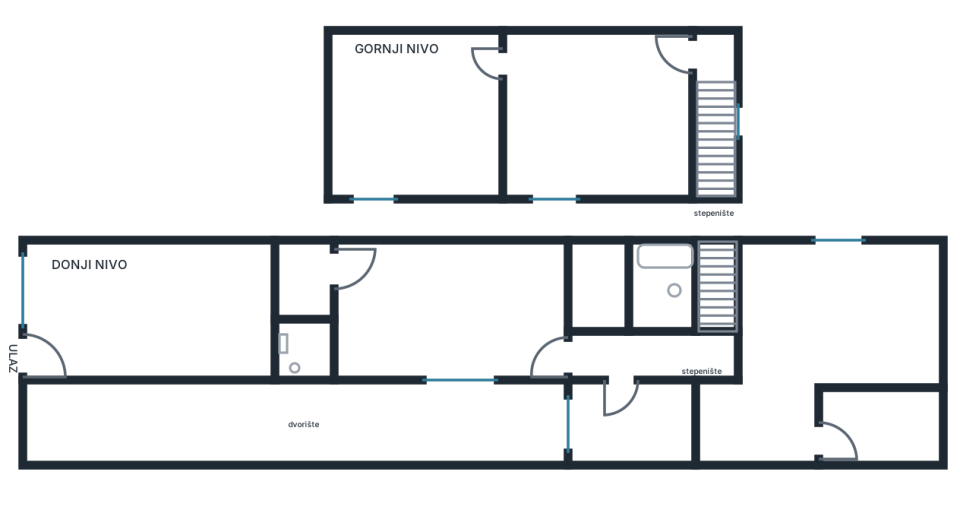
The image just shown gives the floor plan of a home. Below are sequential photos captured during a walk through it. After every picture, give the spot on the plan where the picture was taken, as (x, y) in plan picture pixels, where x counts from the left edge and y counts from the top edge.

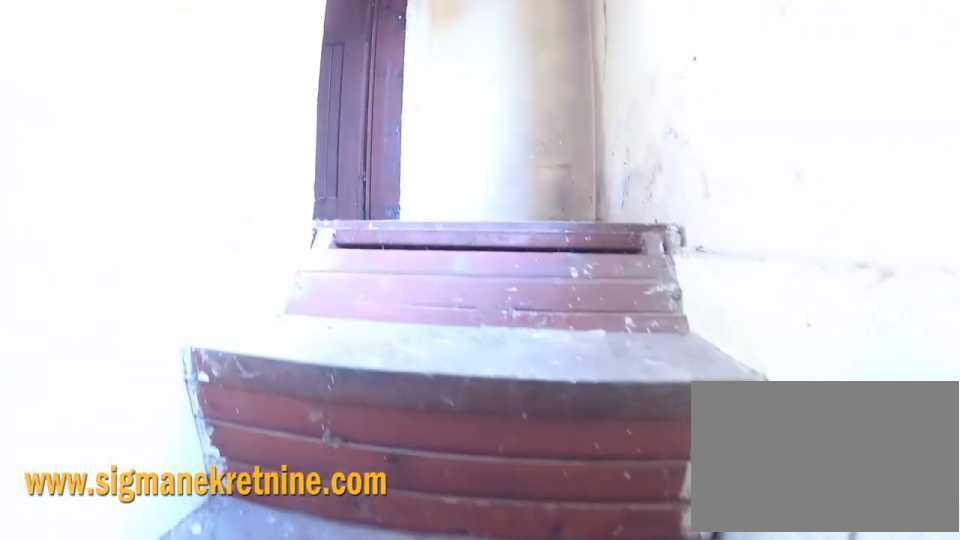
(715, 271)
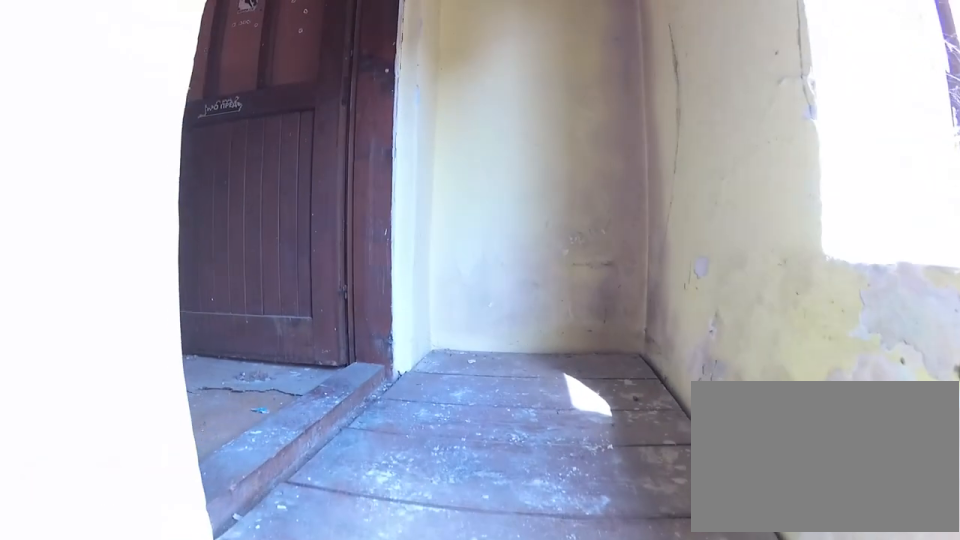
(714, 189)
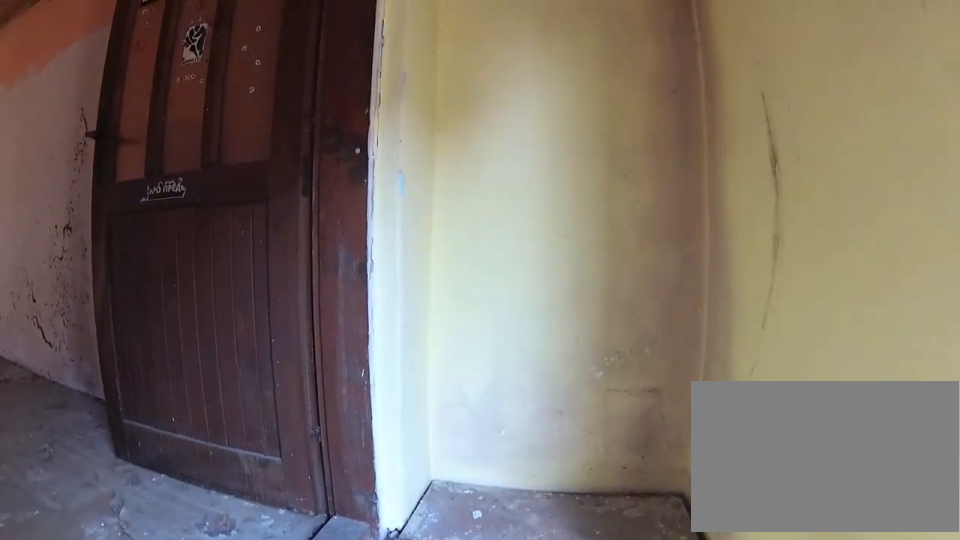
(713, 127)
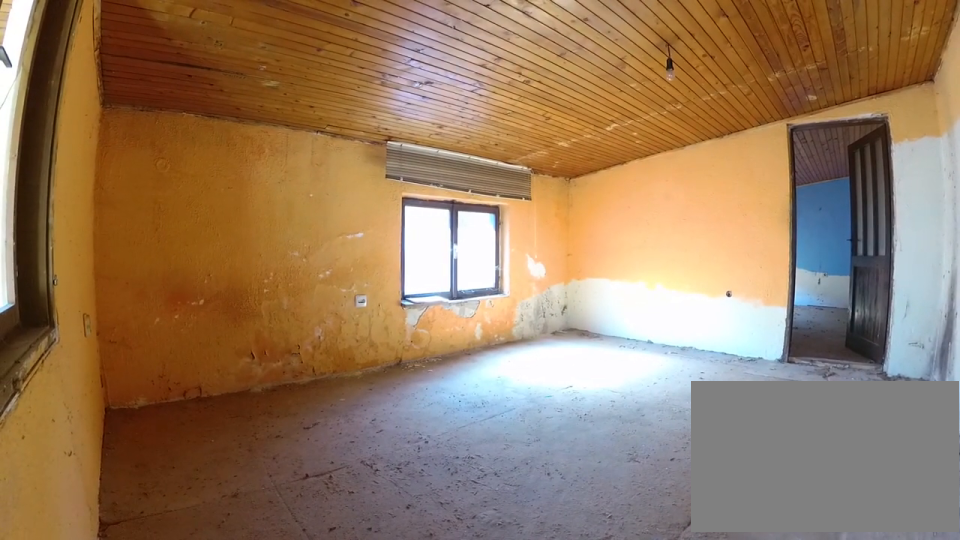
(682, 52)
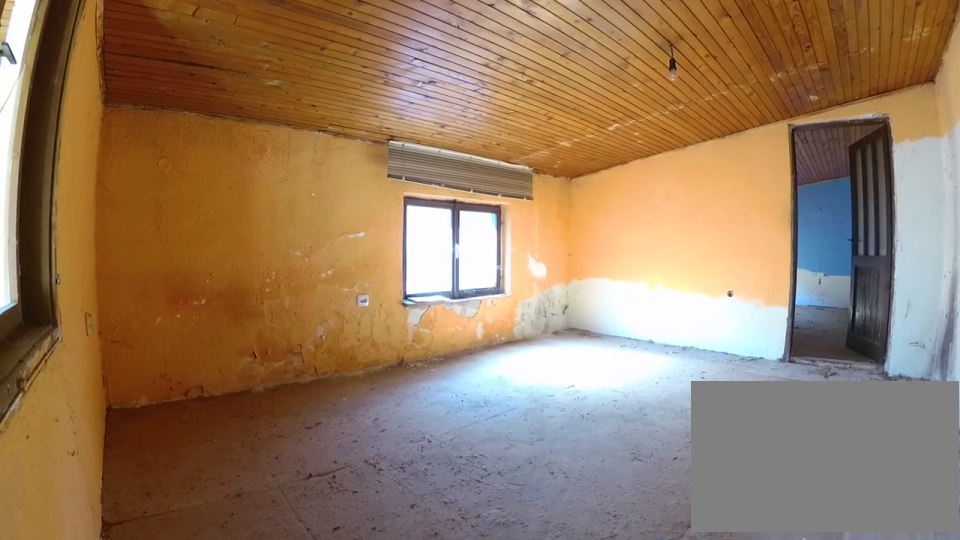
(682, 52)
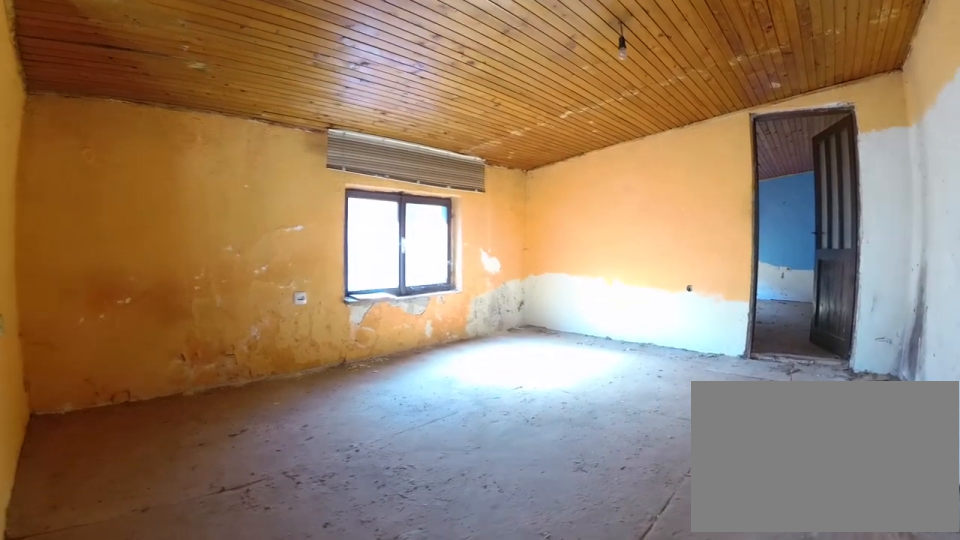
(681, 55)
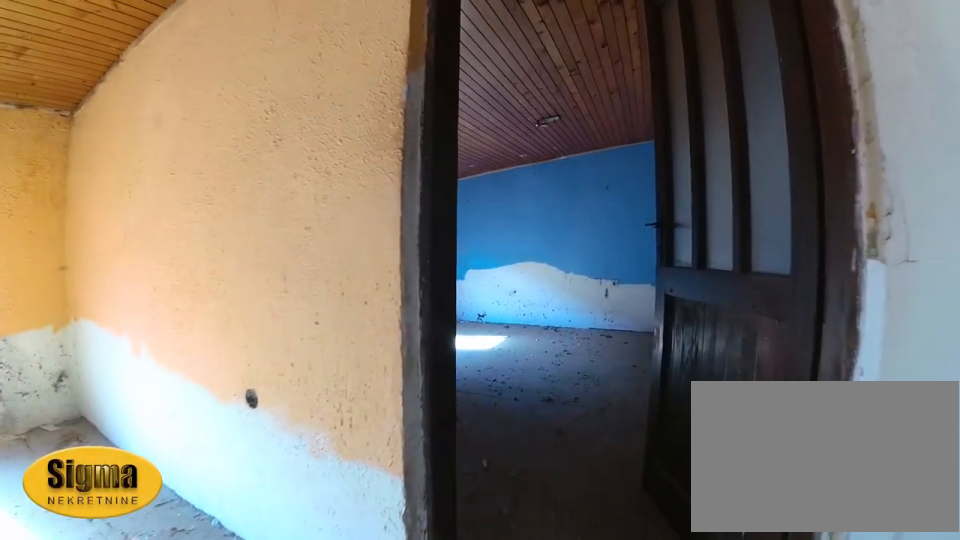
(560, 70)
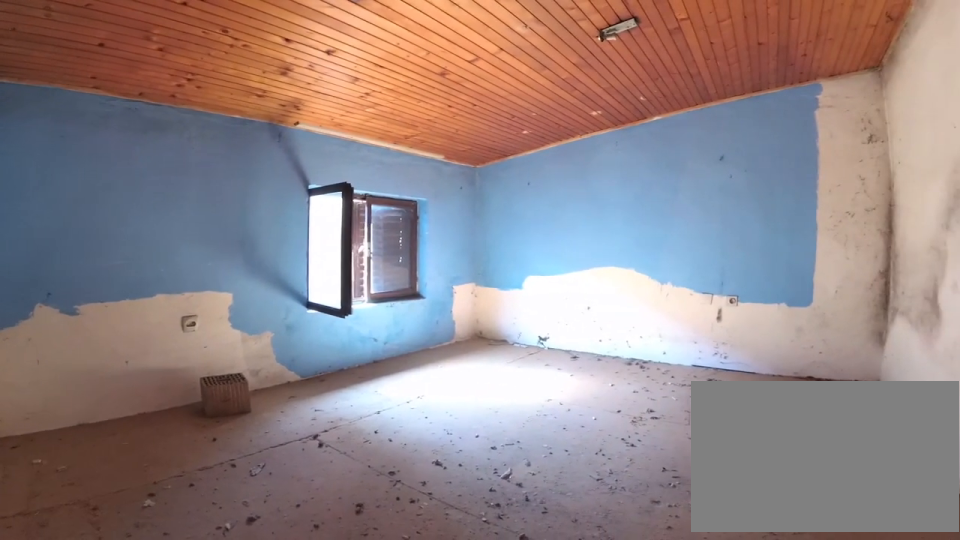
(518, 62)
